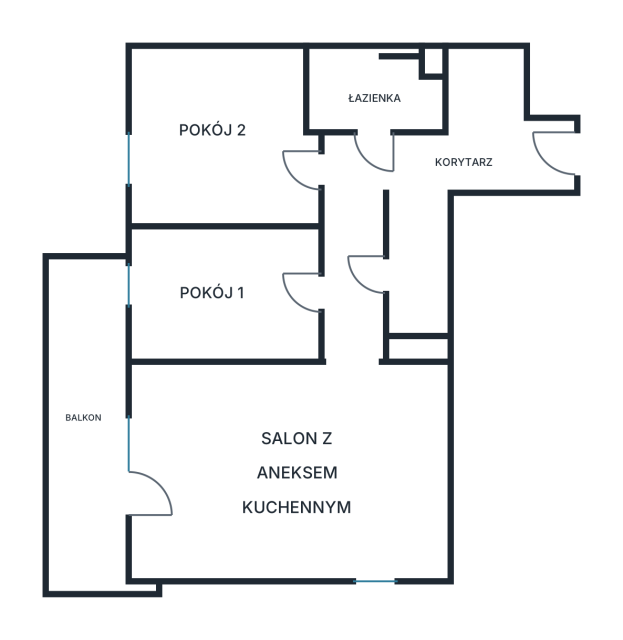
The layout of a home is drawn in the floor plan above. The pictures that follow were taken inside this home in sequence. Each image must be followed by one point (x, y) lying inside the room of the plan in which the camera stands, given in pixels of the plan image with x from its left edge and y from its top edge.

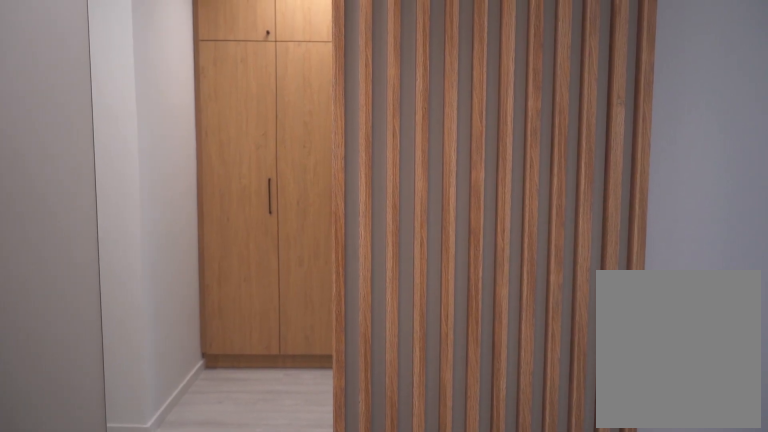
(421, 186)
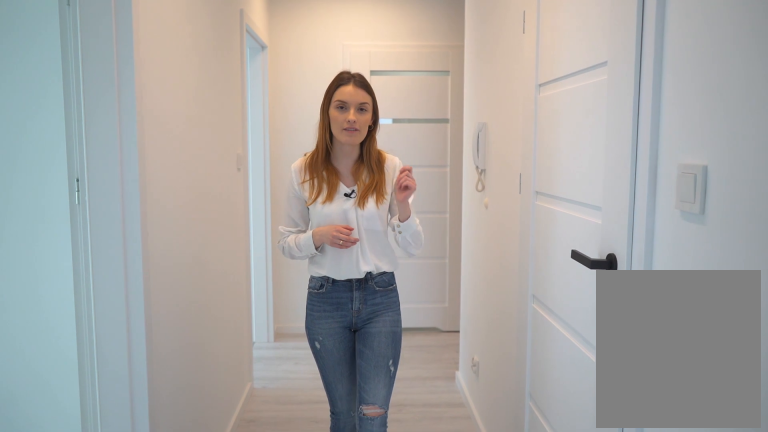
(420, 186)
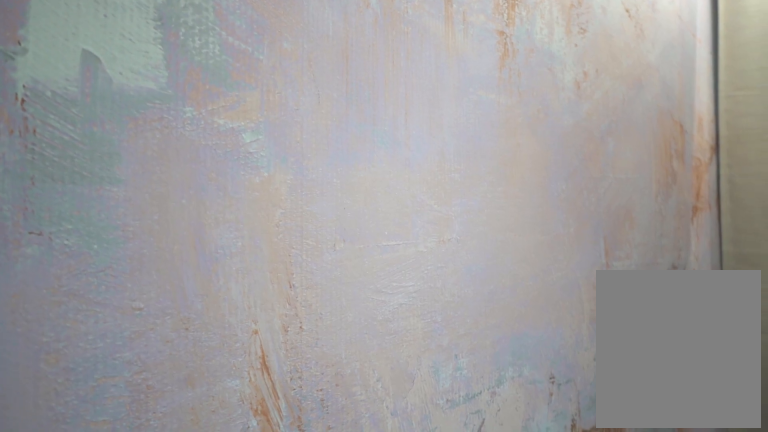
(290, 471)
